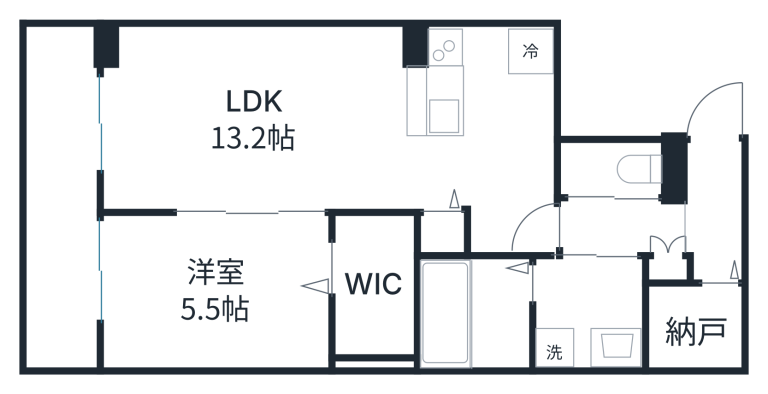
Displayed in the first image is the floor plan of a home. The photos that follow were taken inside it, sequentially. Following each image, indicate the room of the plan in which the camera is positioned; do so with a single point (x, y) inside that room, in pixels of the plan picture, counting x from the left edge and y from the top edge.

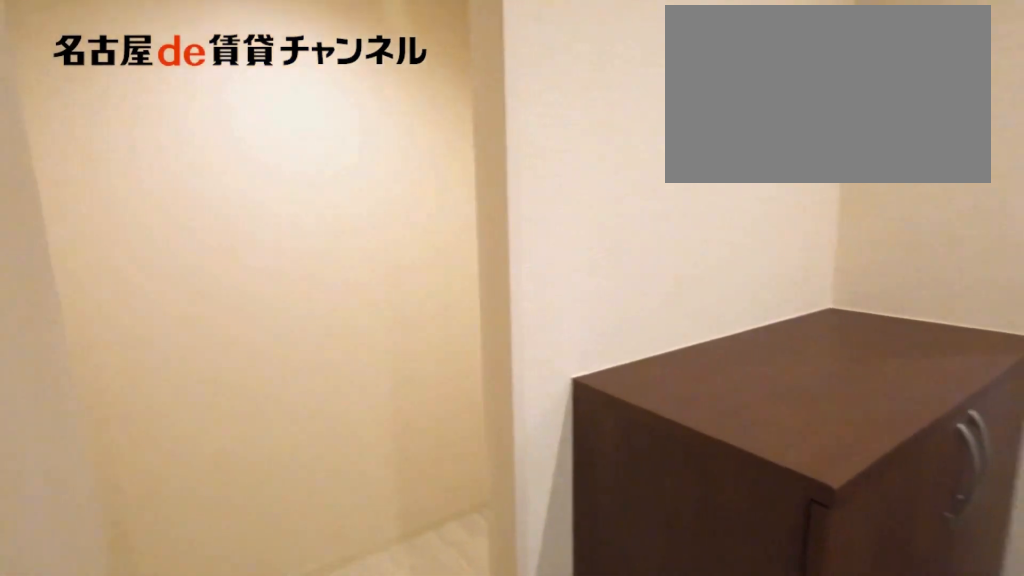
(693, 325)
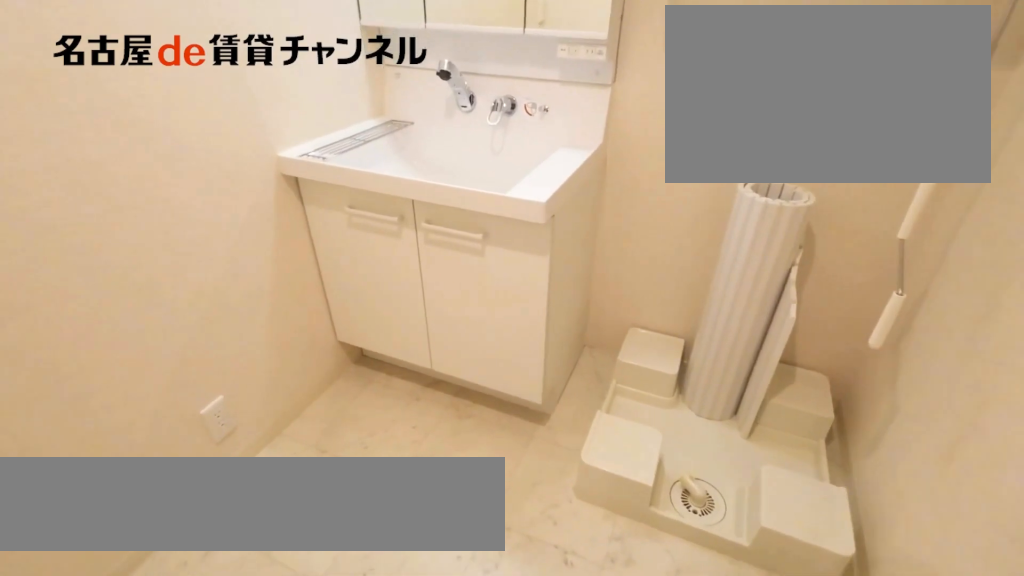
(587, 311)
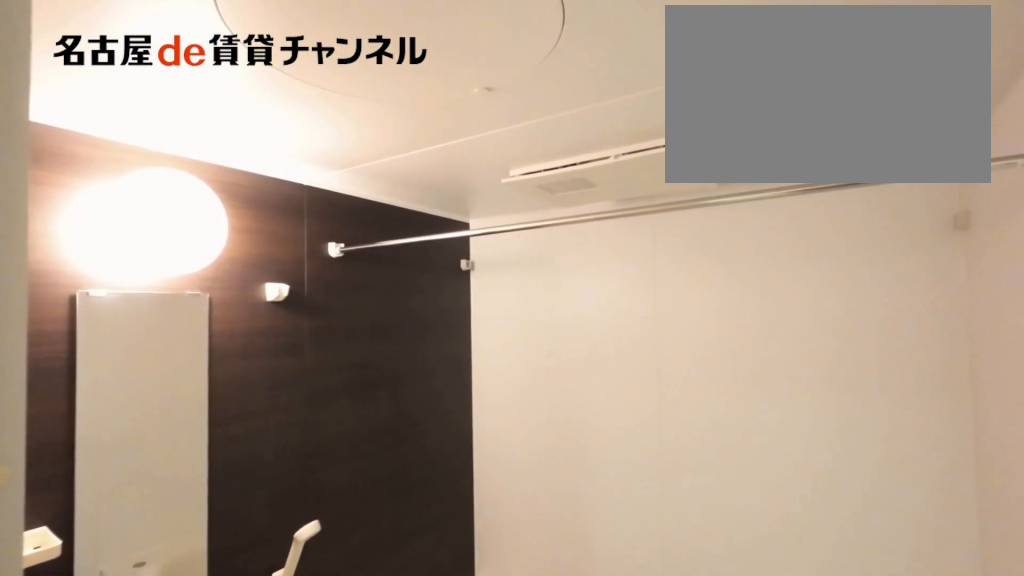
(472, 312)
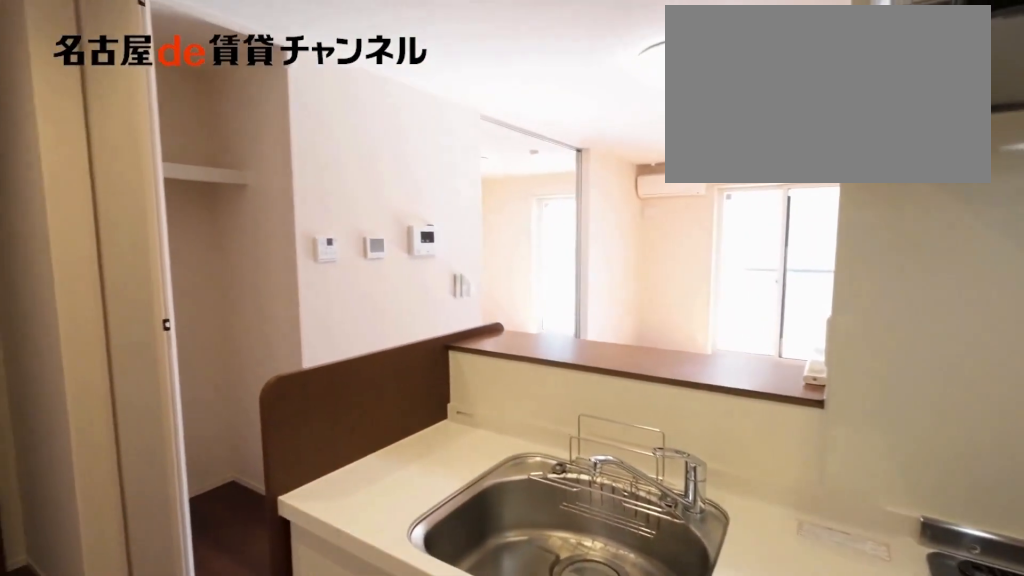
(438, 89)
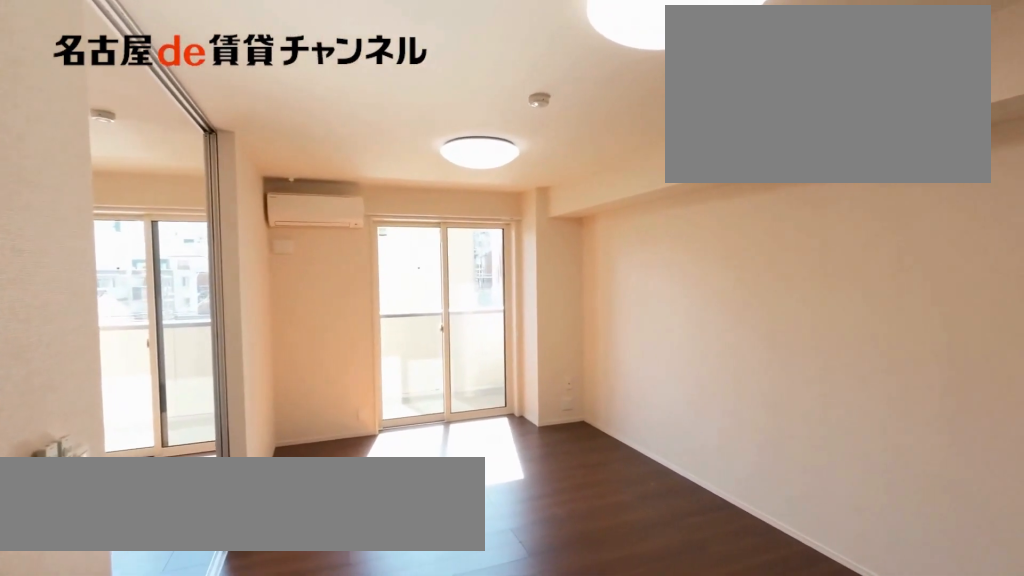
(296, 126)
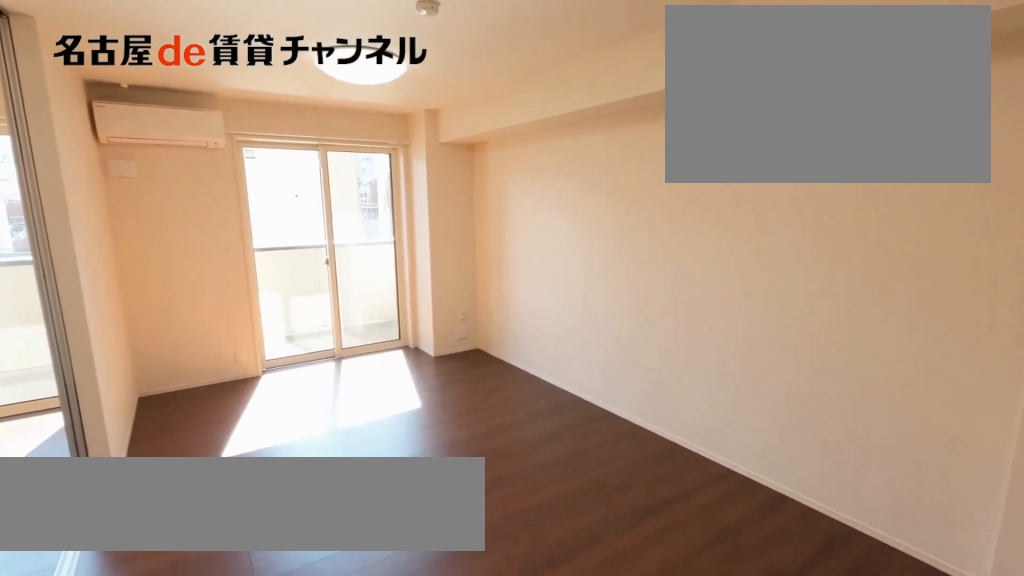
(296, 126)
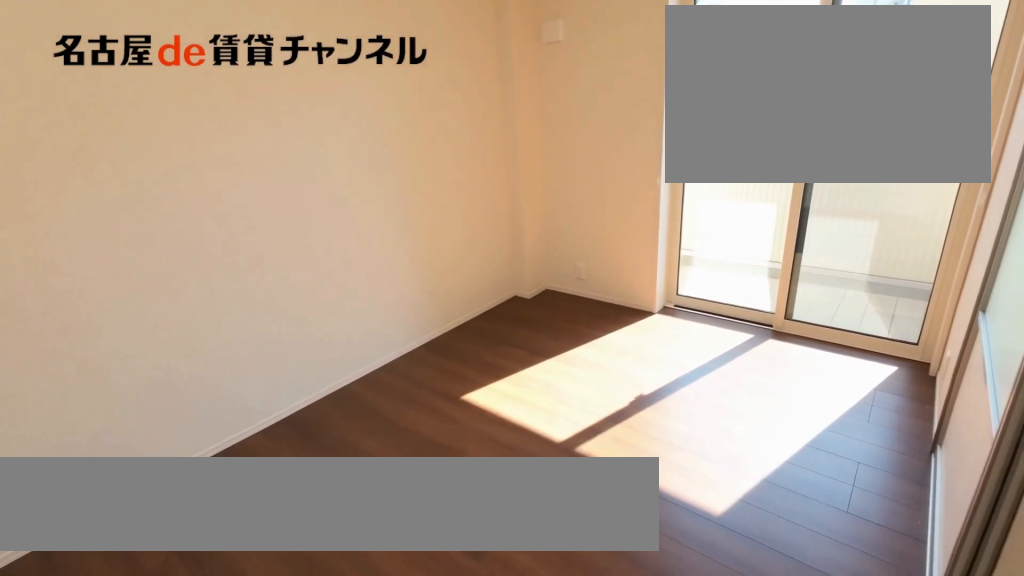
(212, 289)
